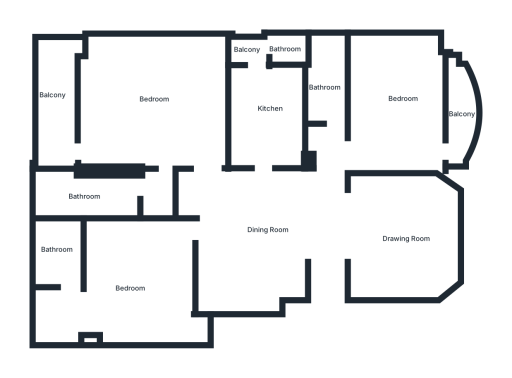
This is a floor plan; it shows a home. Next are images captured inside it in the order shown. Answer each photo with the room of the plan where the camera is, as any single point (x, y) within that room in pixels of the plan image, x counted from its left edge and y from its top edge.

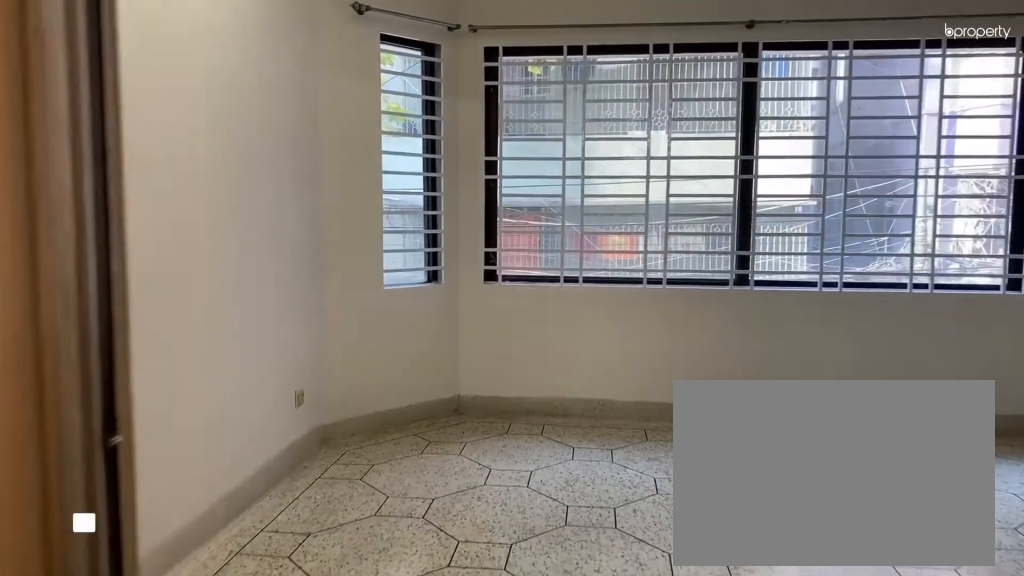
(360, 237)
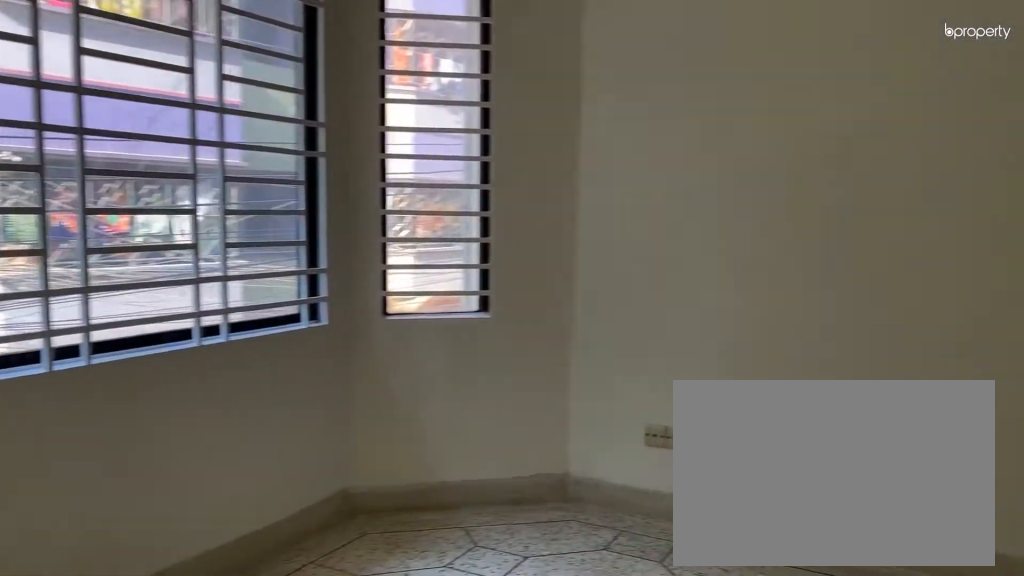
(408, 236)
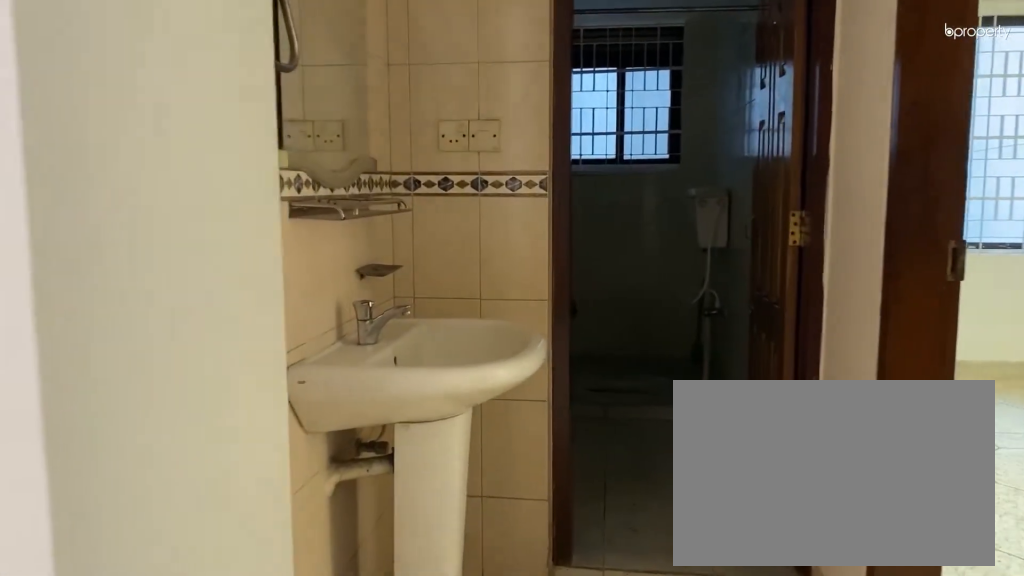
(326, 151)
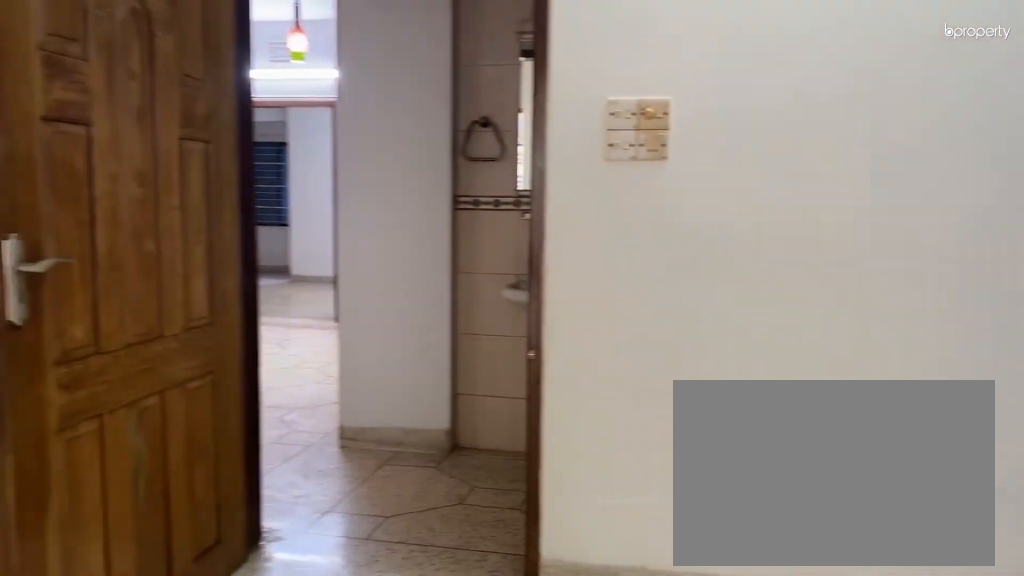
(395, 98)
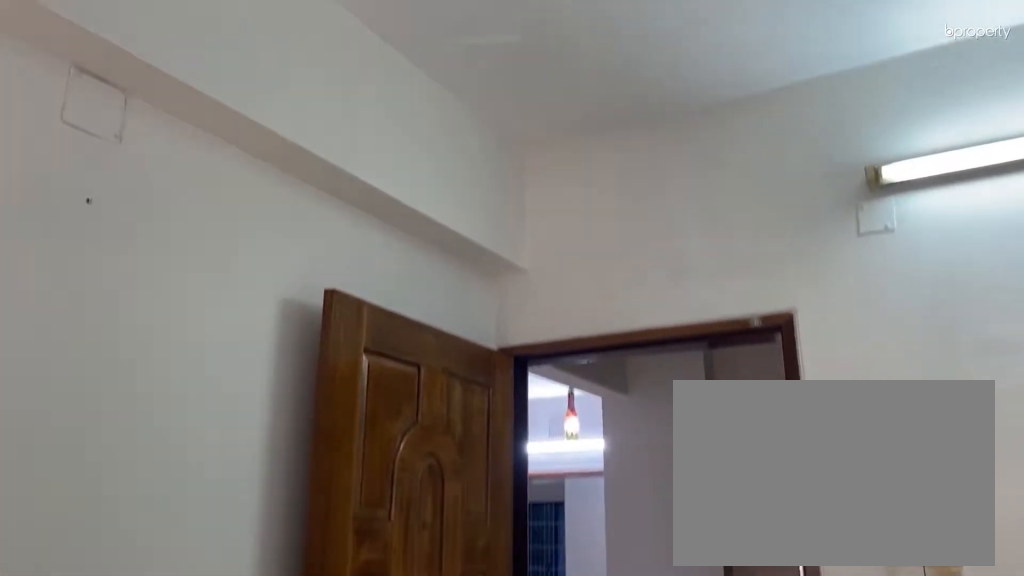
(395, 98)
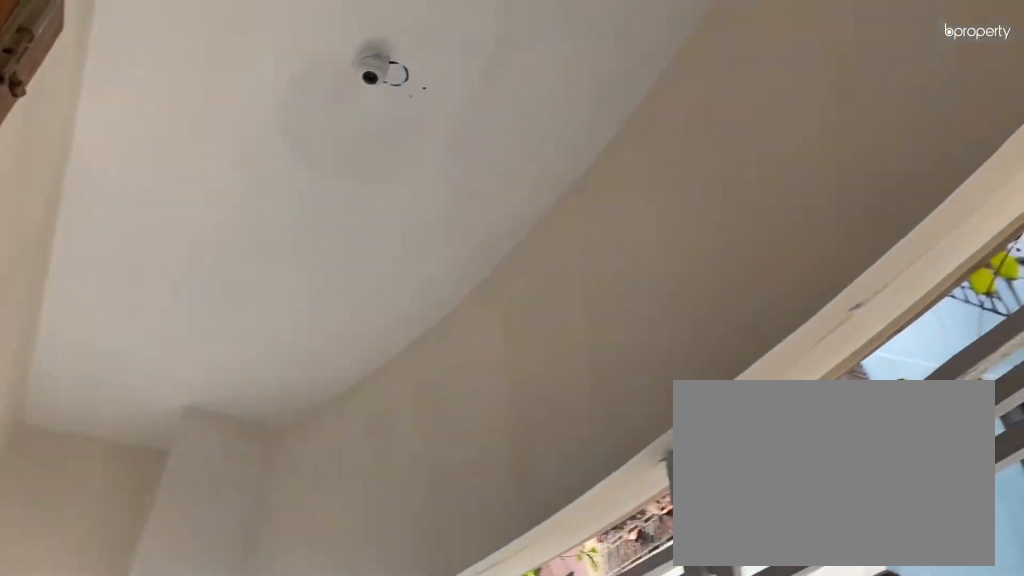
(458, 117)
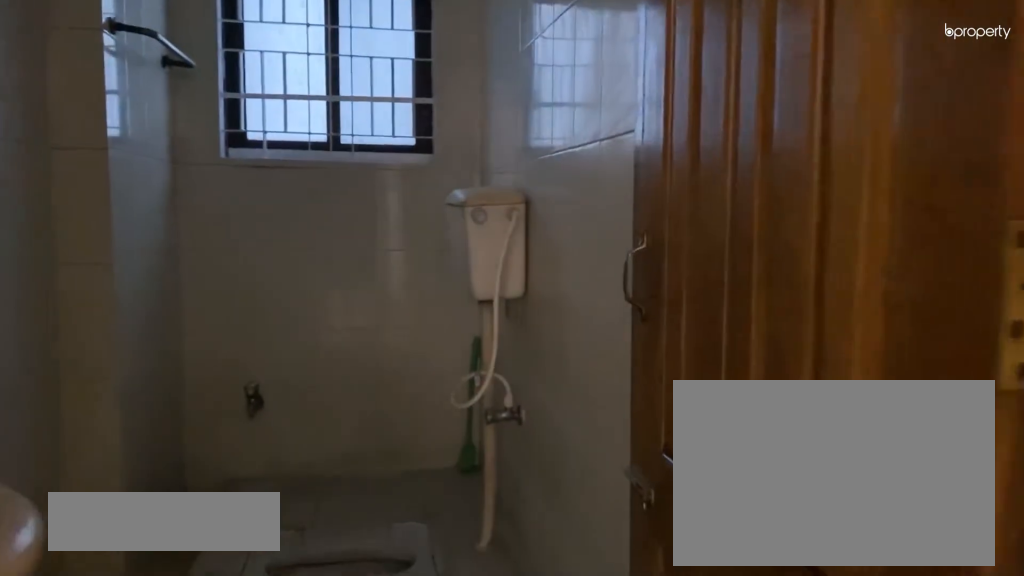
(322, 95)
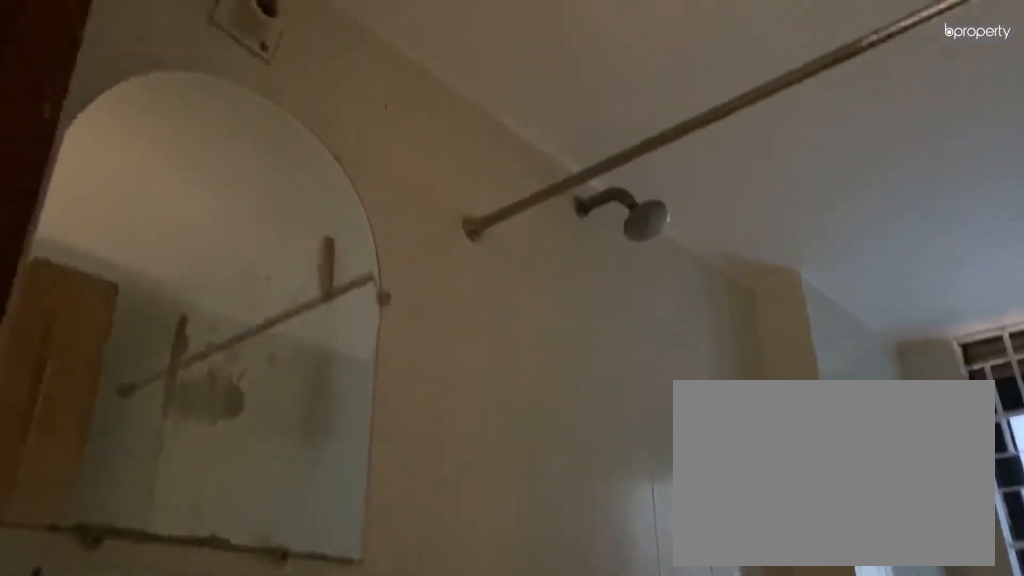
(322, 95)
